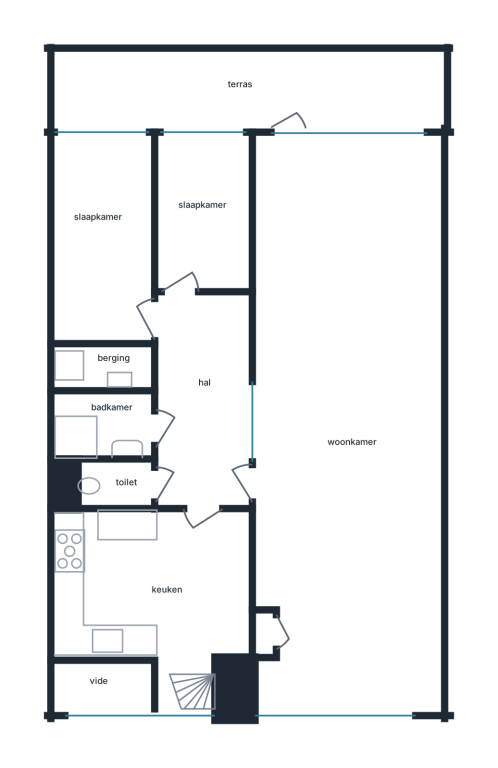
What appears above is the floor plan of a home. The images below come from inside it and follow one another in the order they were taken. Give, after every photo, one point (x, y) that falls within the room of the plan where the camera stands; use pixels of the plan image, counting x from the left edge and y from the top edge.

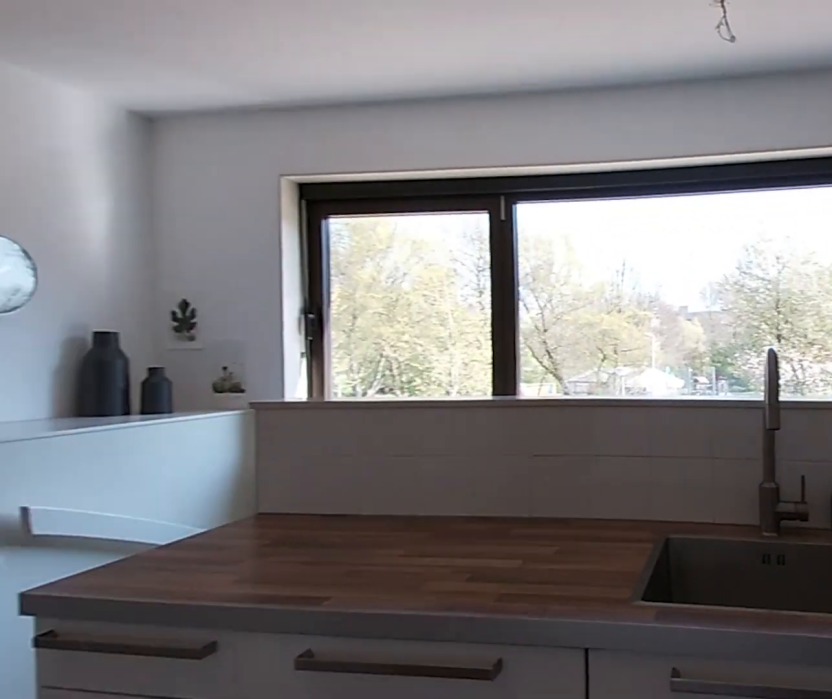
(154, 588)
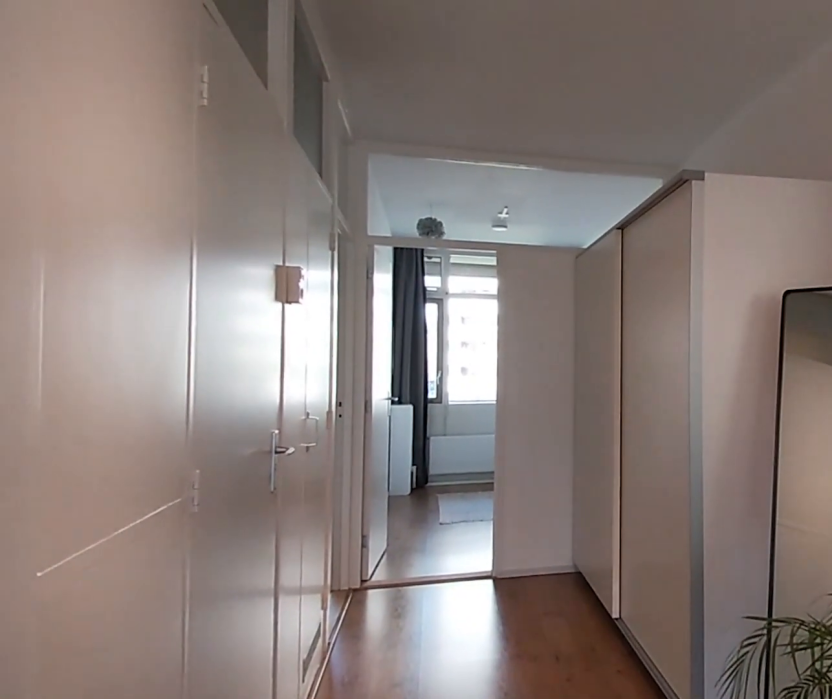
(203, 401)
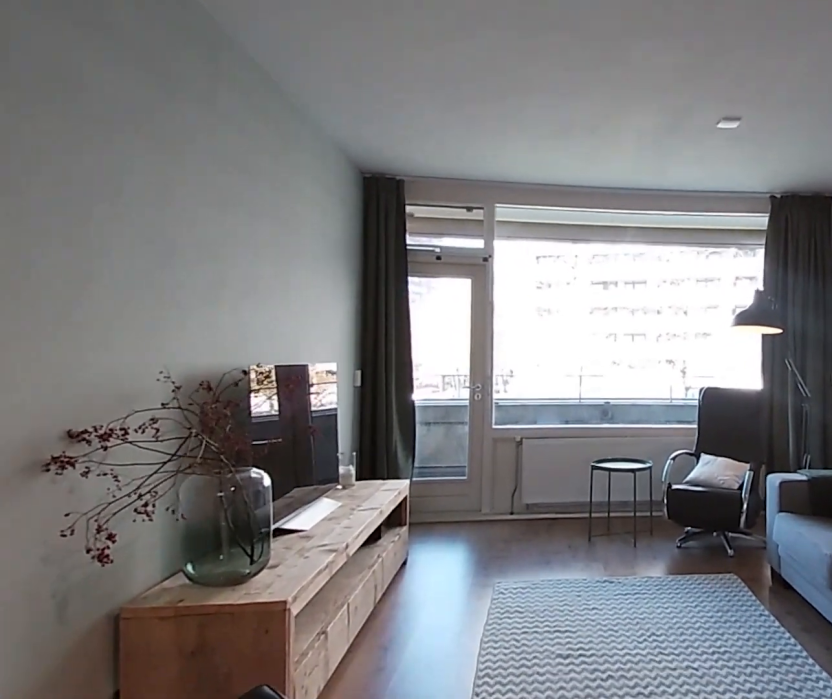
(359, 279)
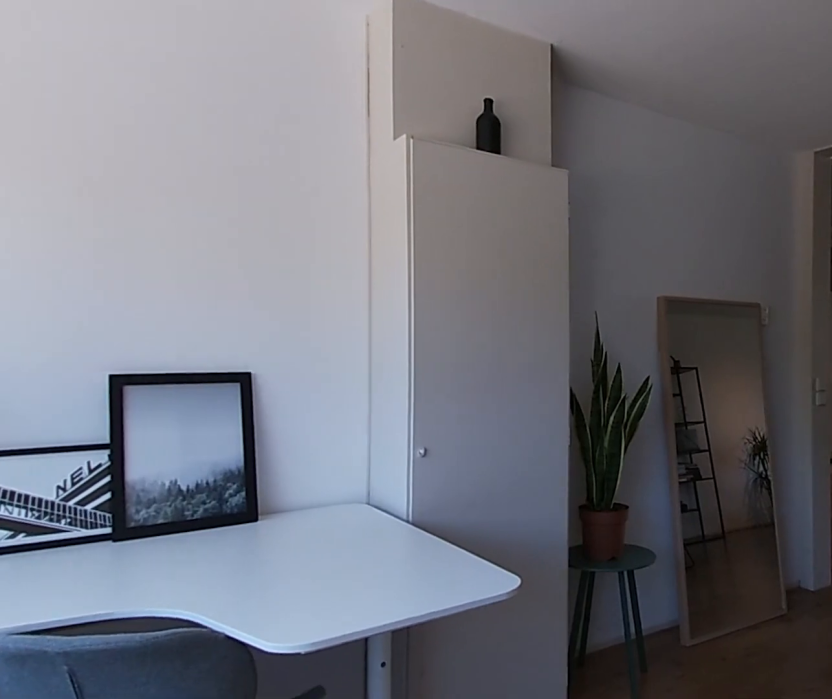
(359, 279)
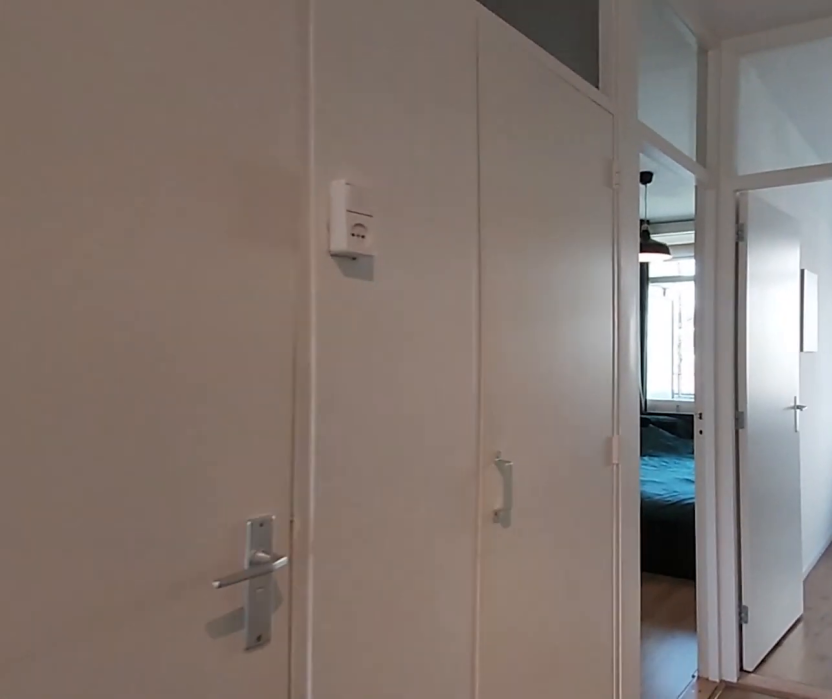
(203, 402)
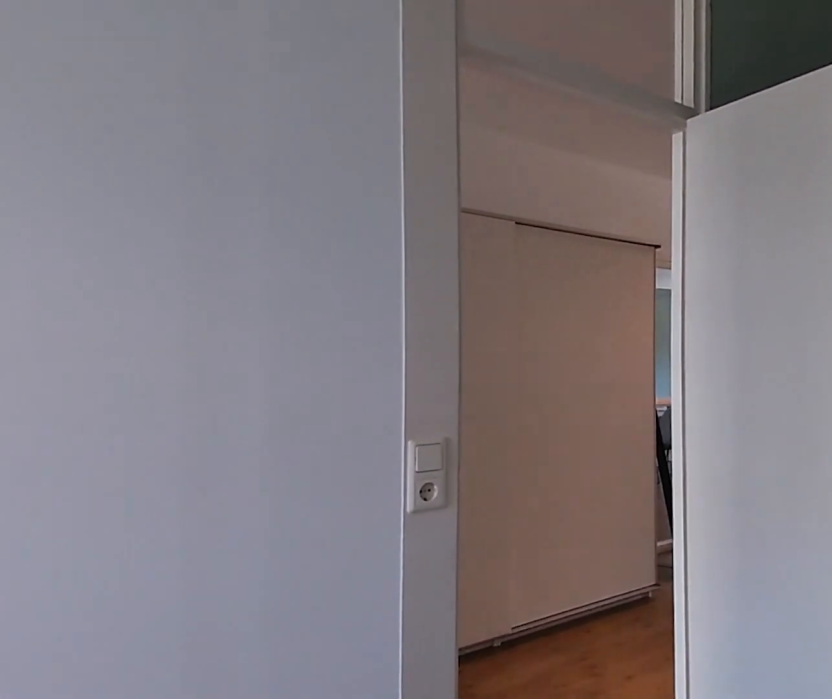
(105, 240)
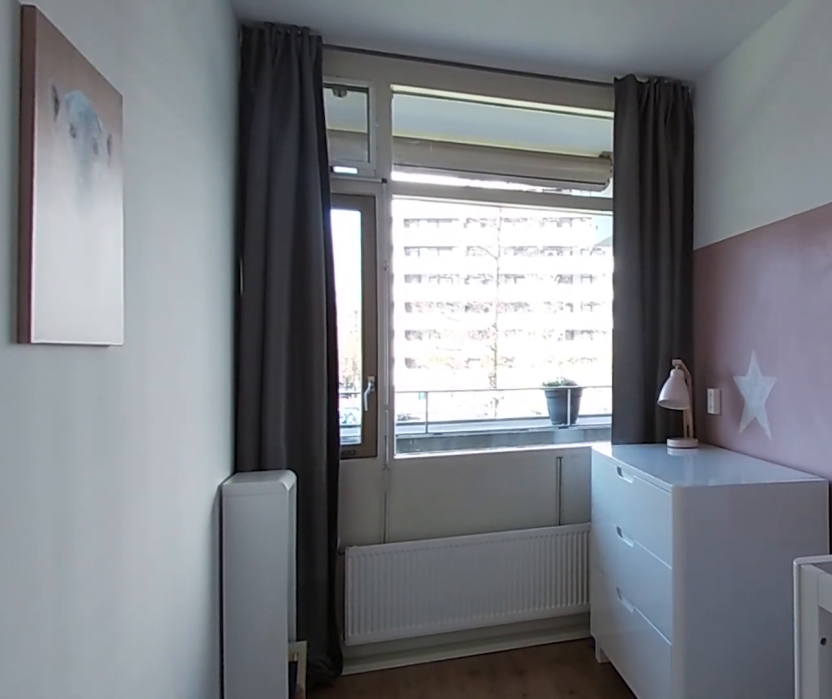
(202, 214)
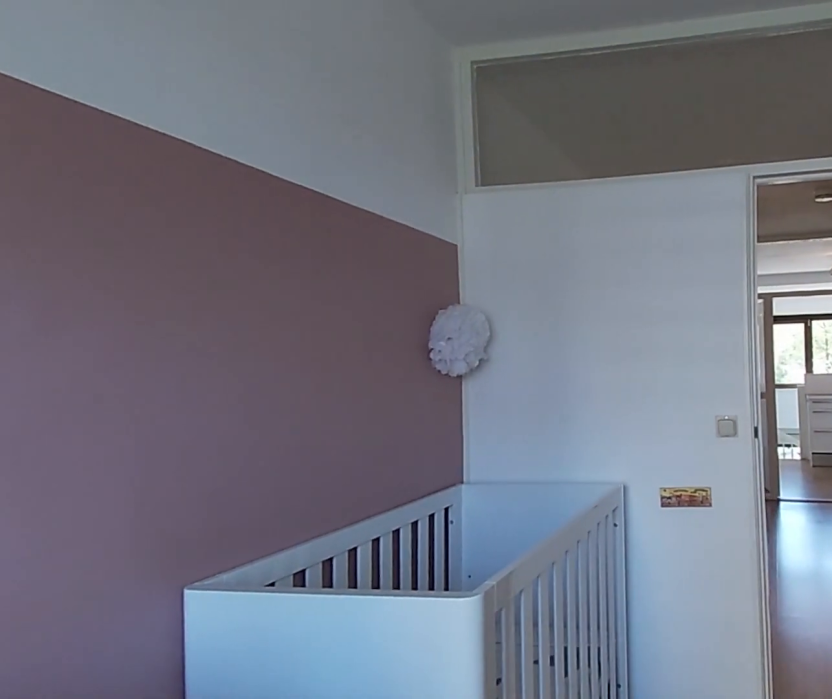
(202, 214)
